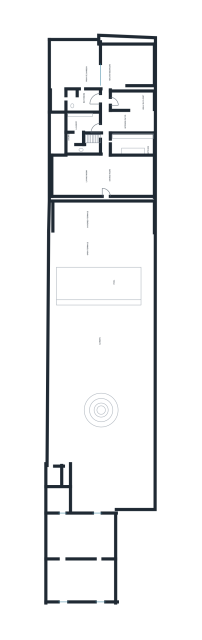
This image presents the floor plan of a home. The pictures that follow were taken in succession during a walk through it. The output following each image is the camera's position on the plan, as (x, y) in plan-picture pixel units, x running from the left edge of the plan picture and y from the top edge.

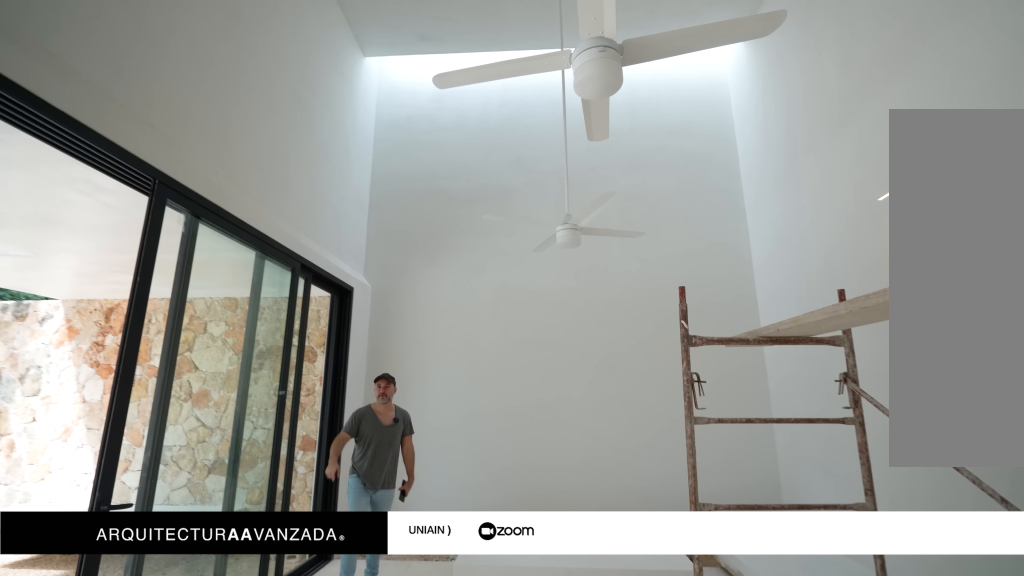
(85, 187)
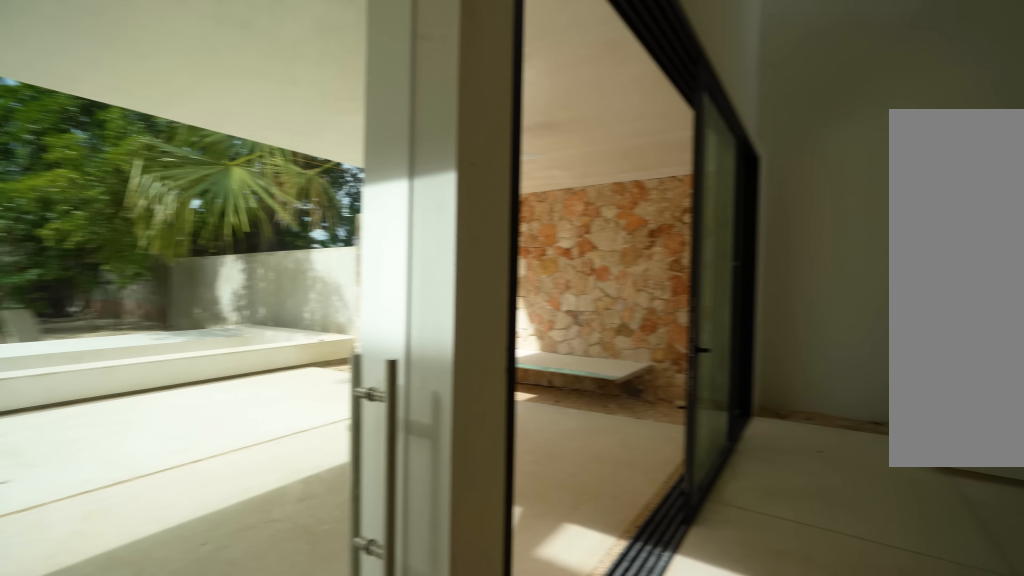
(102, 187)
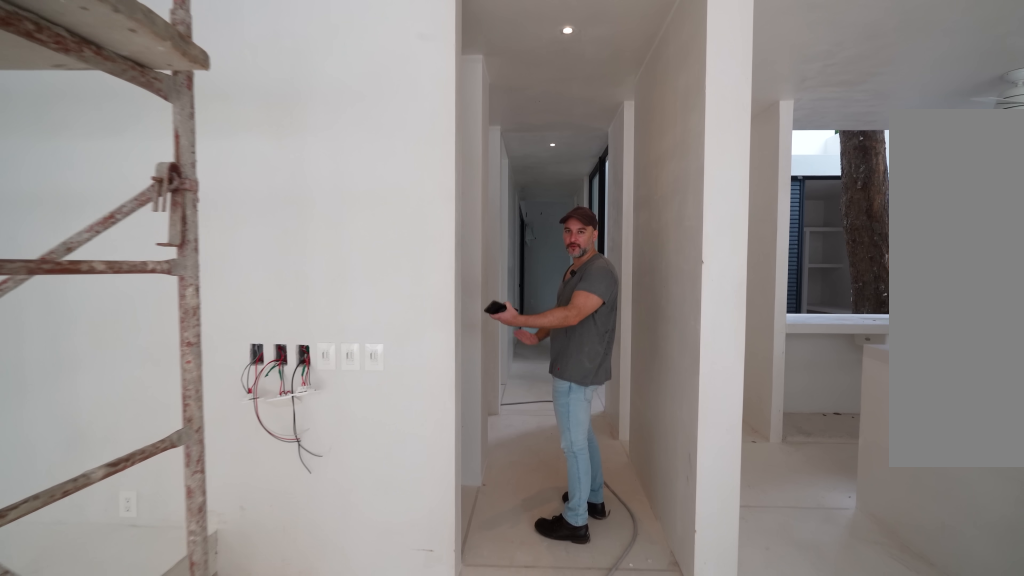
(102, 176)
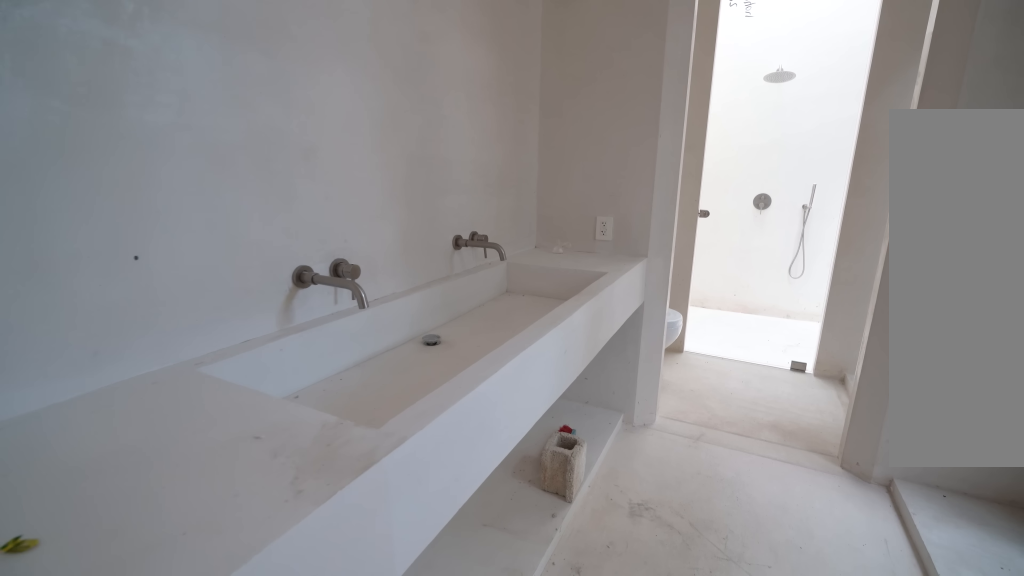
(102, 100)
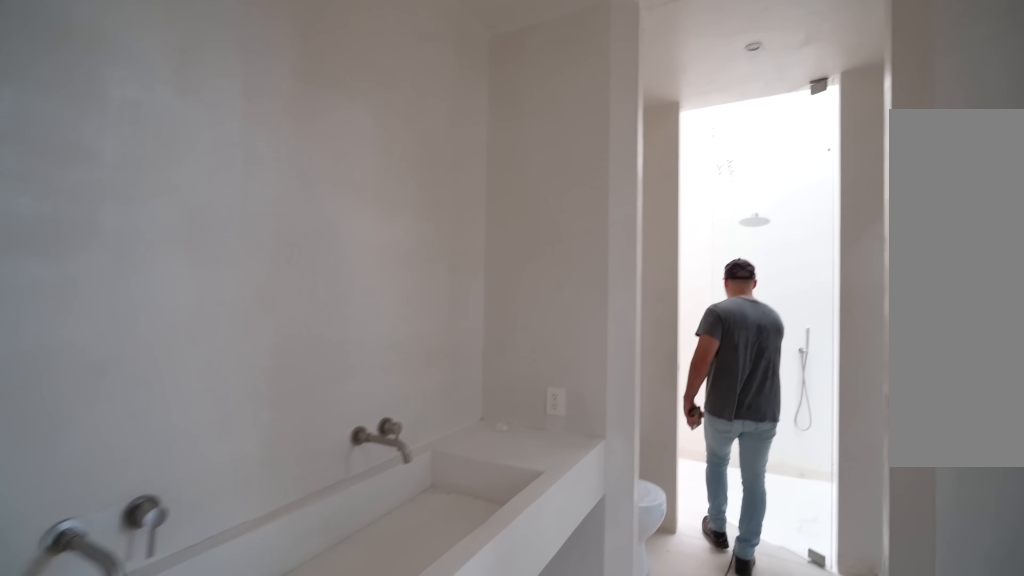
(94, 100)
